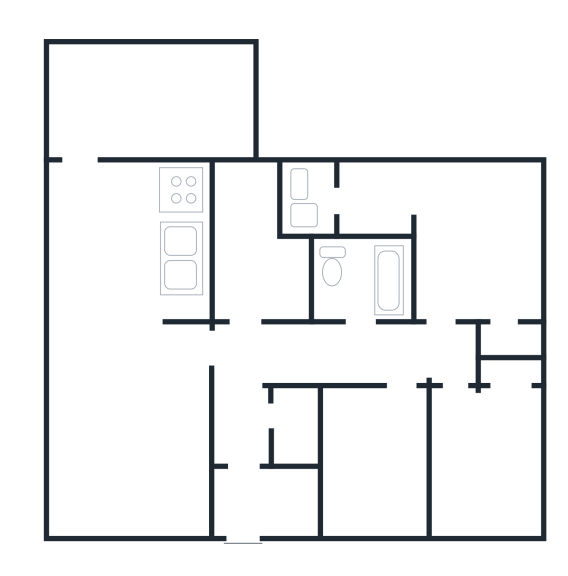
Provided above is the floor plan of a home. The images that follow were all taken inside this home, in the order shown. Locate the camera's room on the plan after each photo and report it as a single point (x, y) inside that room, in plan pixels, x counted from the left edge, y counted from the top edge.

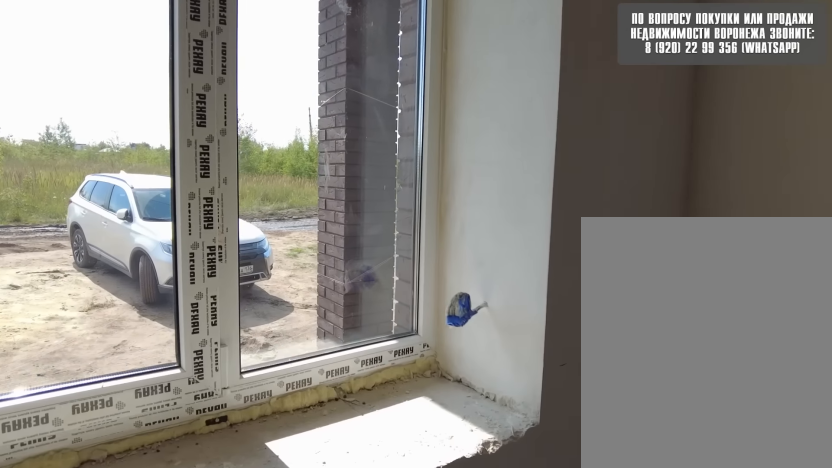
(392, 455)
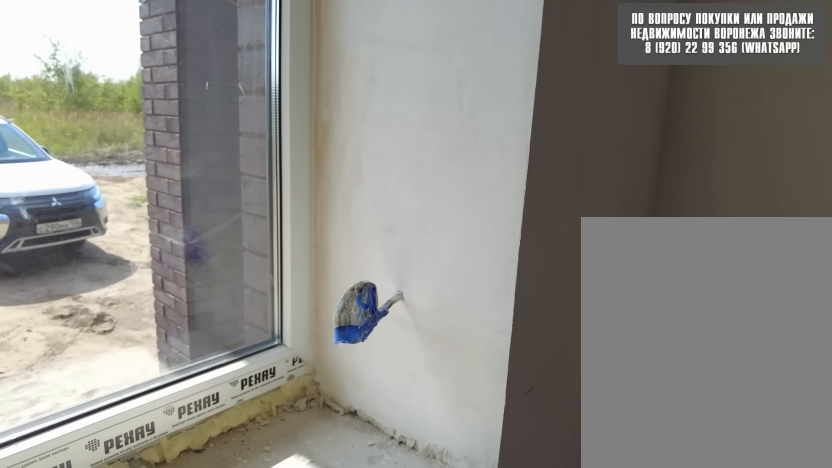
(392, 455)
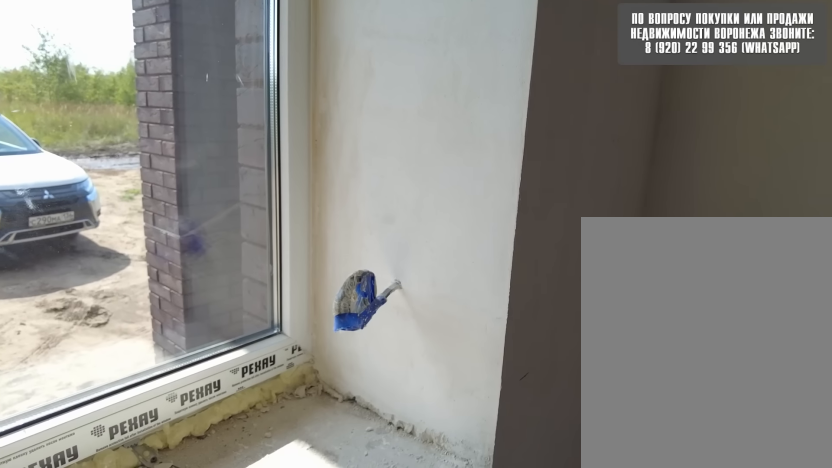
(392, 456)
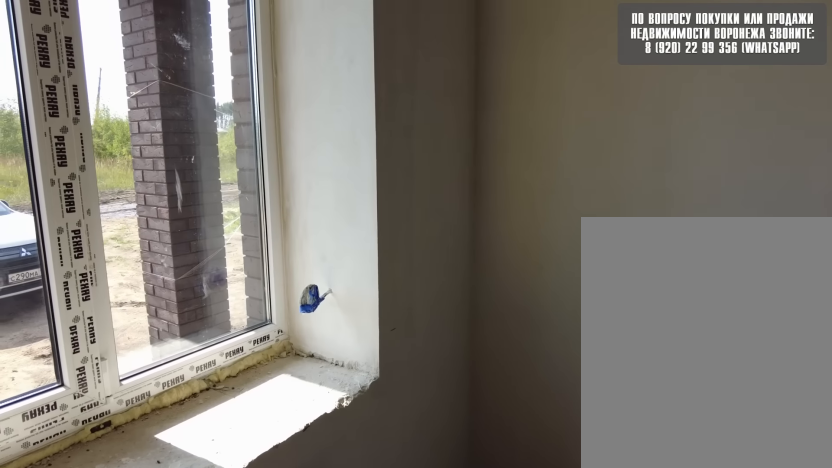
(392, 457)
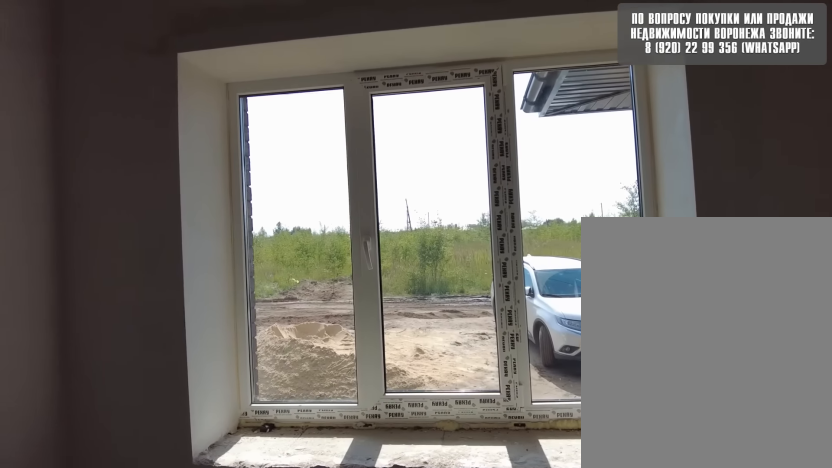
(393, 455)
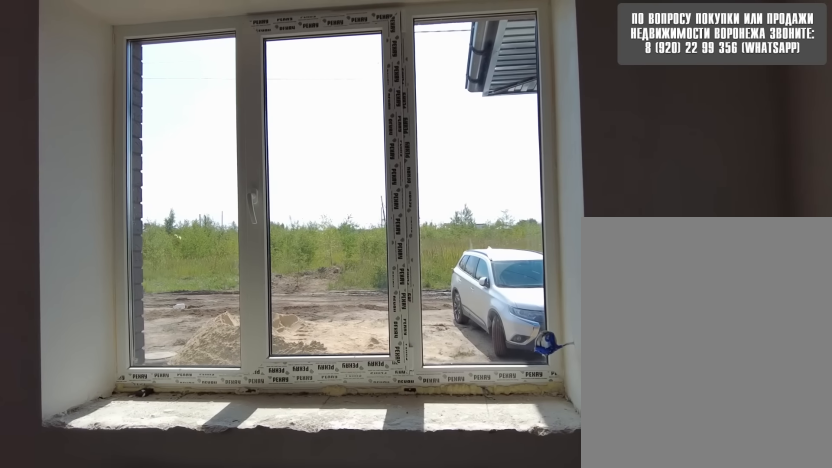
(395, 430)
